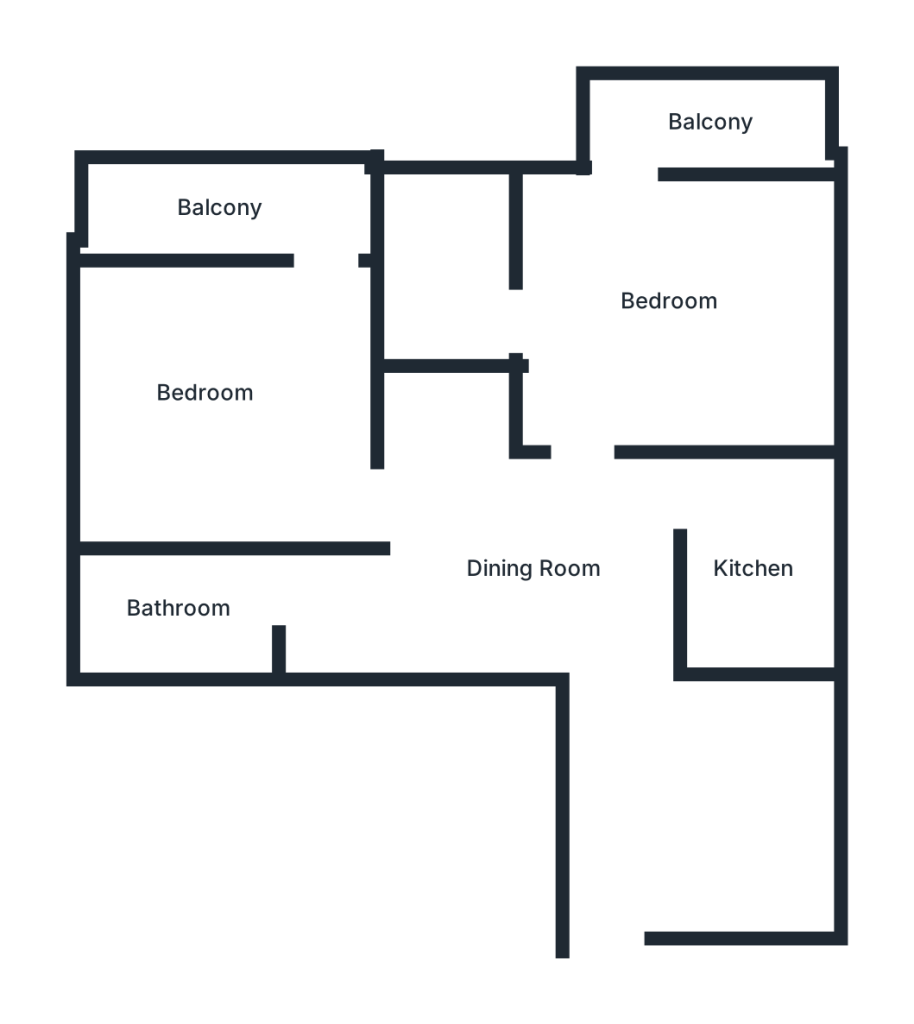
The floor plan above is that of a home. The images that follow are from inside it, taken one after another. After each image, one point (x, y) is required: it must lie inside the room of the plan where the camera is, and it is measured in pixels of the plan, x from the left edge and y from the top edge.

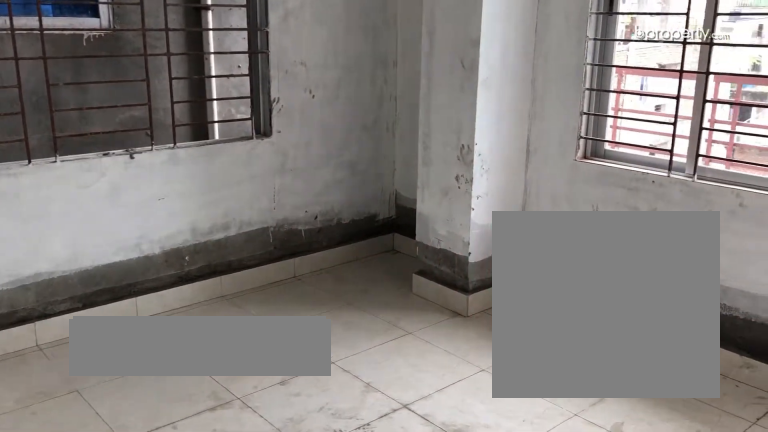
(204, 390)
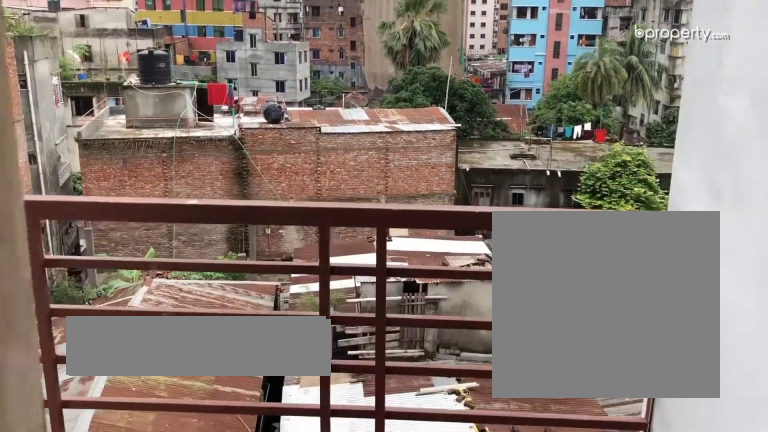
(238, 214)
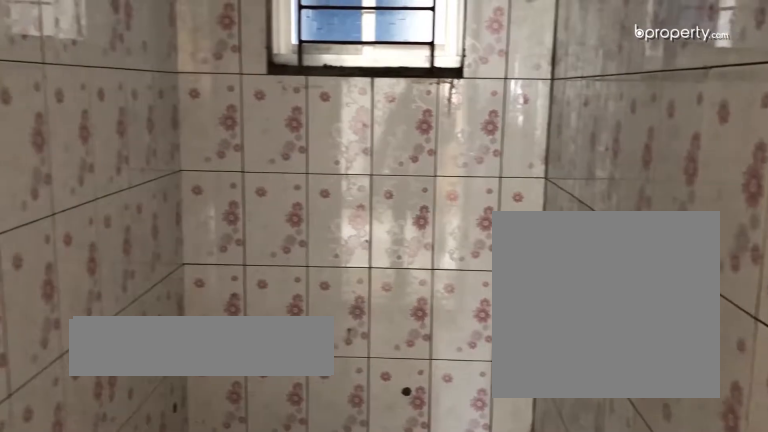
(179, 596)
